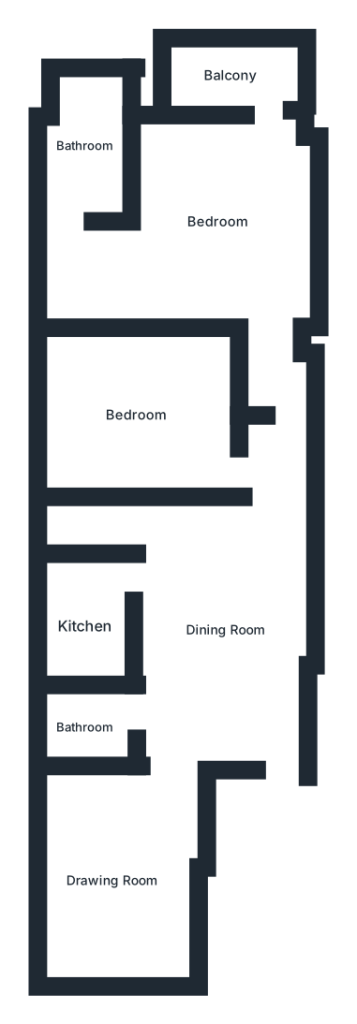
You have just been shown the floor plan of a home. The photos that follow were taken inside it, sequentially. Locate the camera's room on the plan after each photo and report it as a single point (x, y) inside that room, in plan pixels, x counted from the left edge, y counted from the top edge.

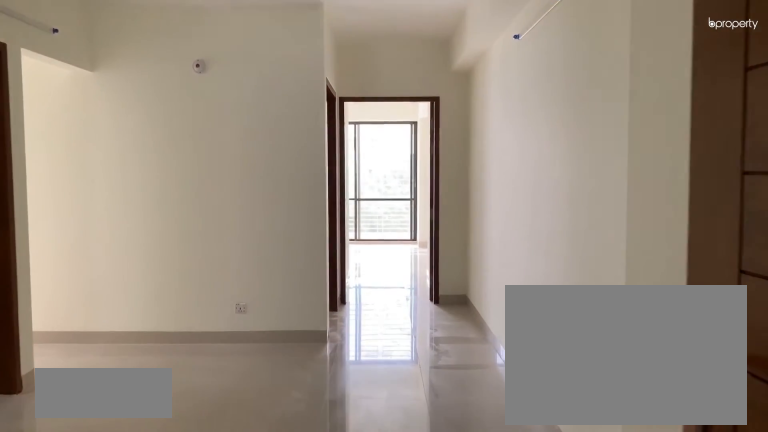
(224, 621)
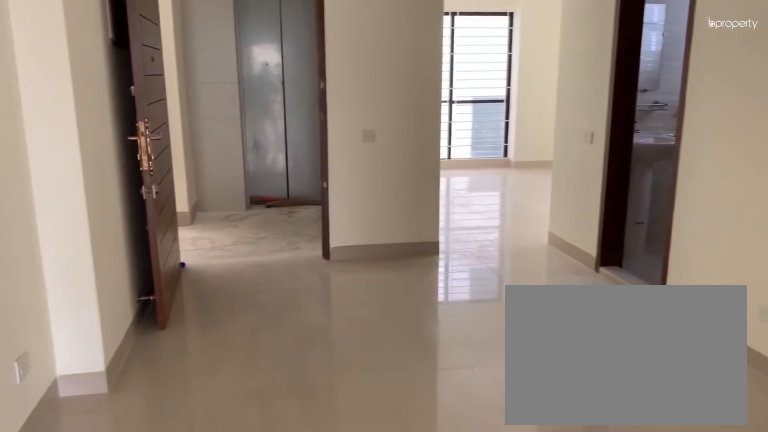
(224, 621)
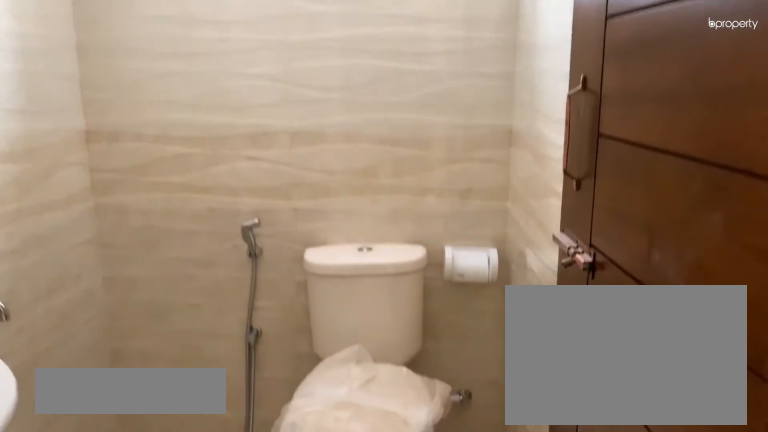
(87, 725)
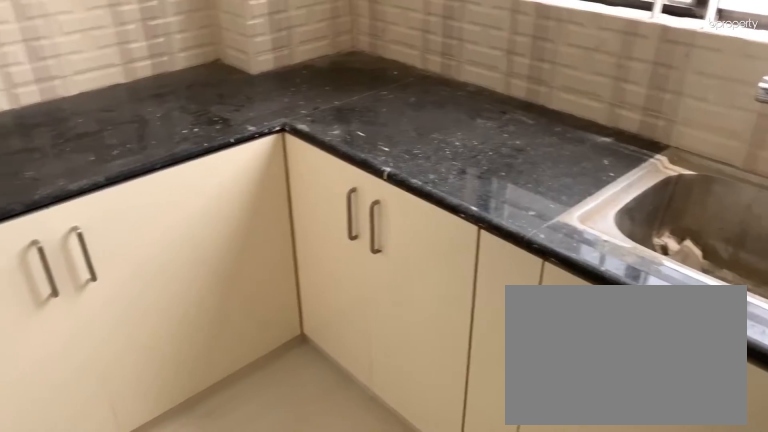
(85, 621)
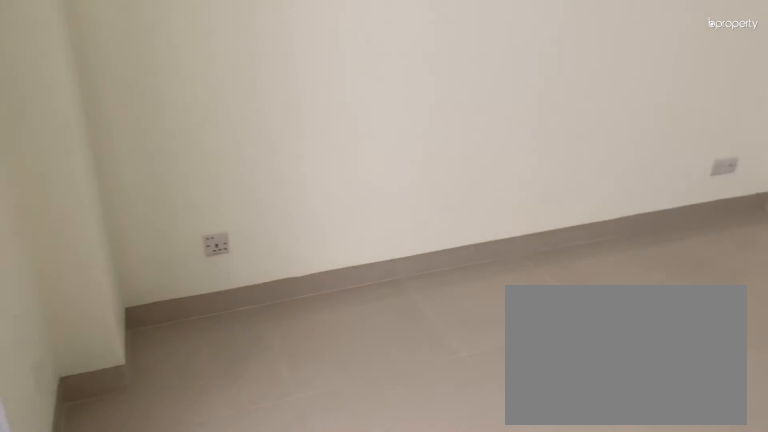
(136, 415)
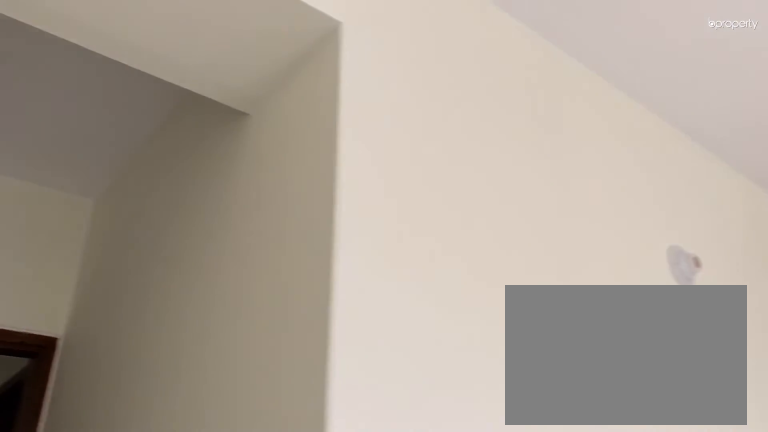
(212, 216)
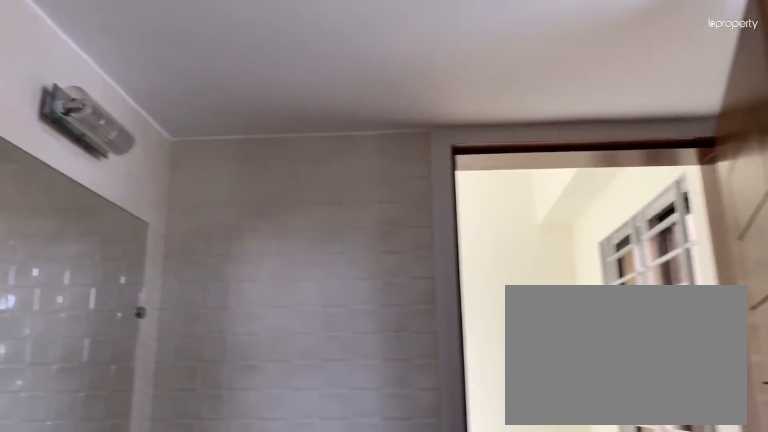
(81, 144)
